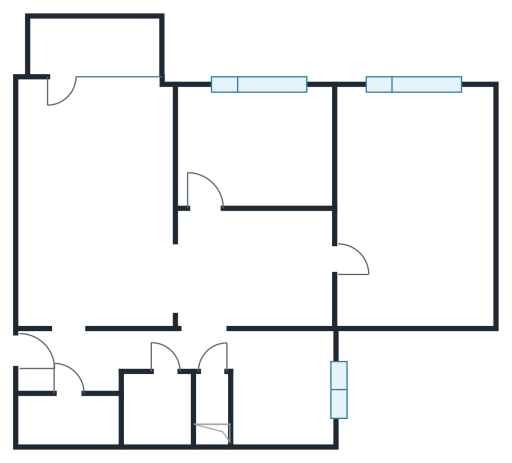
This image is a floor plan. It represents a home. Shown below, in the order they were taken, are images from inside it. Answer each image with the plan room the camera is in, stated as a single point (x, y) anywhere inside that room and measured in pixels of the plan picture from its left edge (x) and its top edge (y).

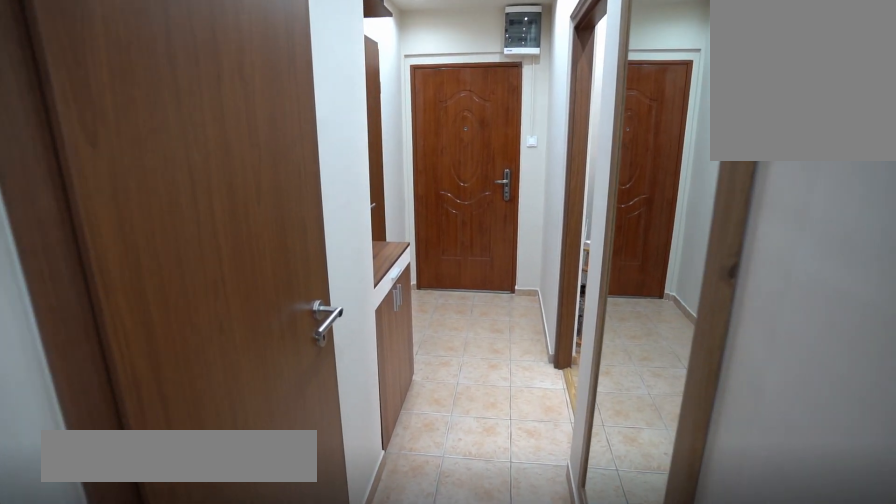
(87, 362)
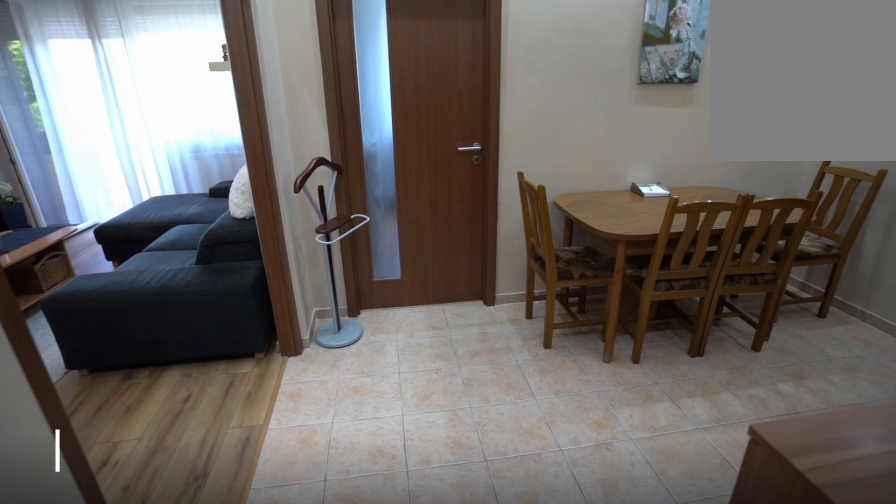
(256, 265)
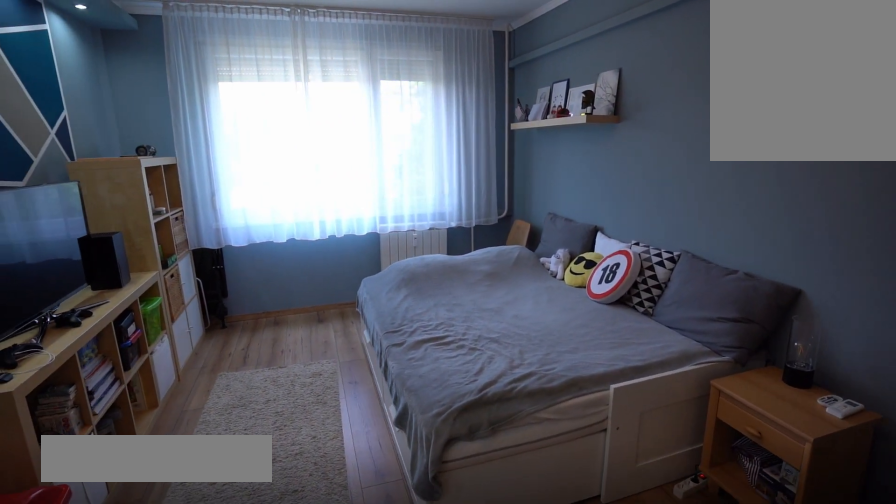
(420, 218)
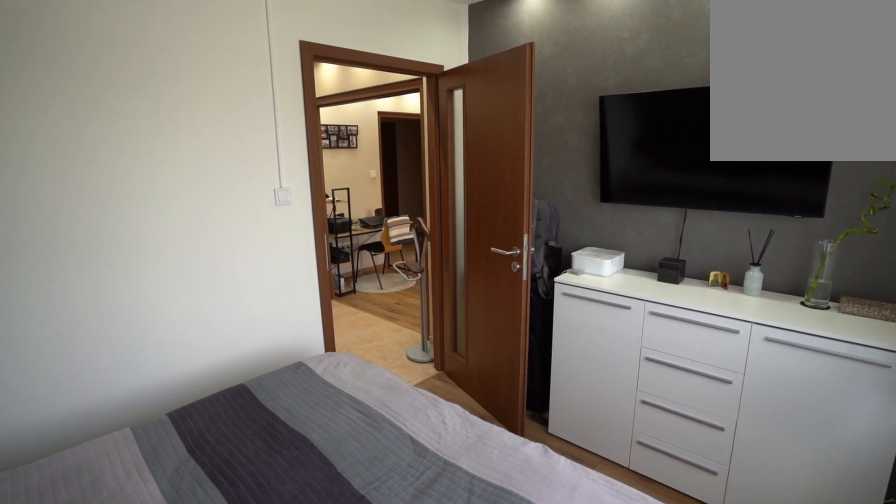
(263, 142)
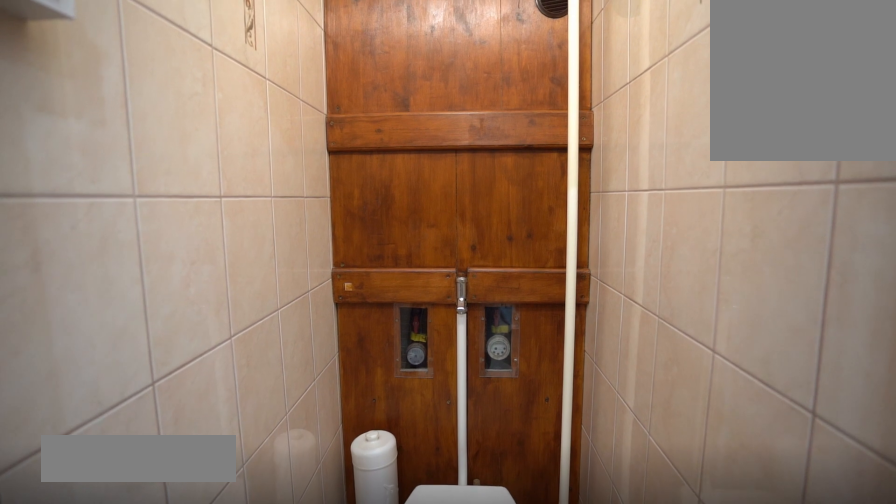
(212, 401)
